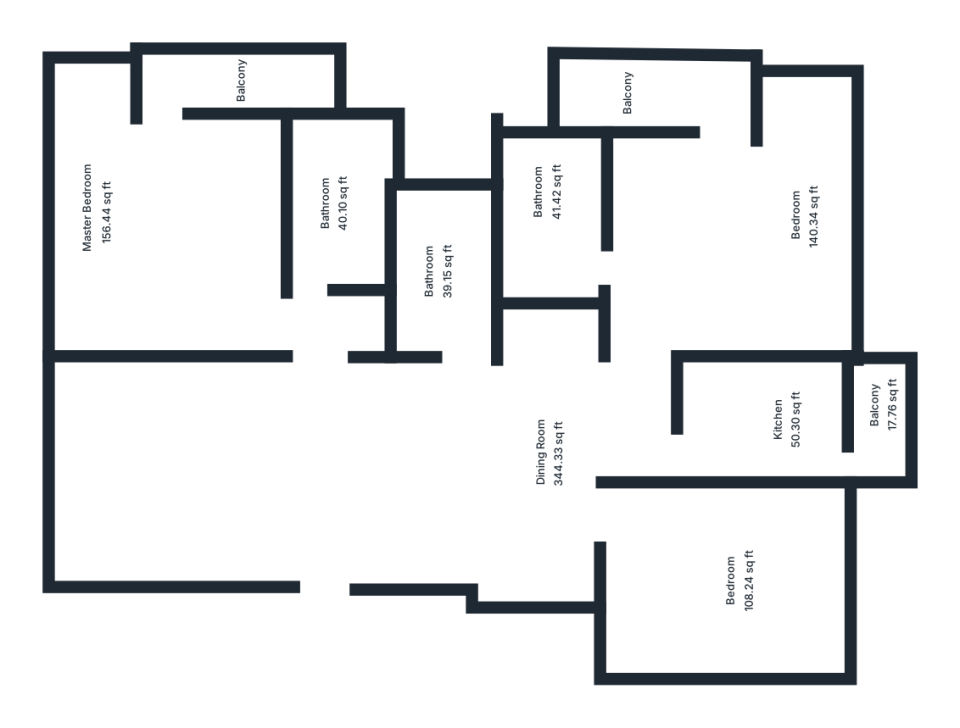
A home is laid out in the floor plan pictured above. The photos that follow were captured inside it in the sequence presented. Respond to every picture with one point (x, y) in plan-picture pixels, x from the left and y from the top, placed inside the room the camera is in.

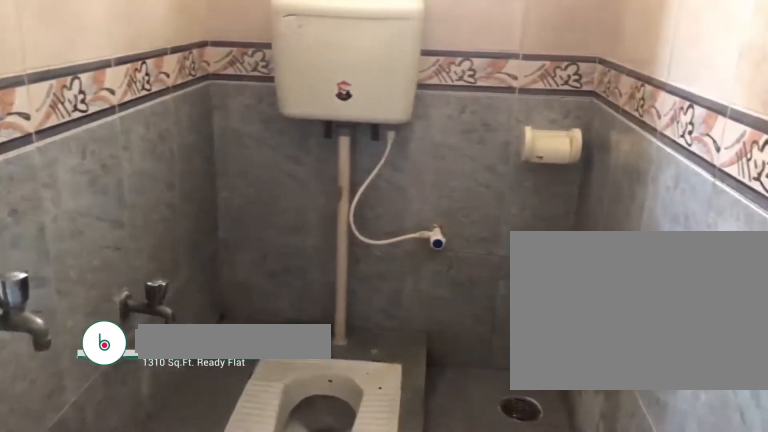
(437, 282)
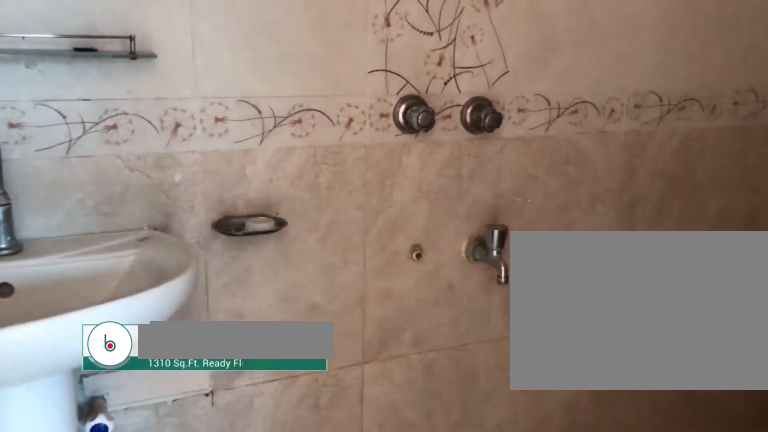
(536, 227)
